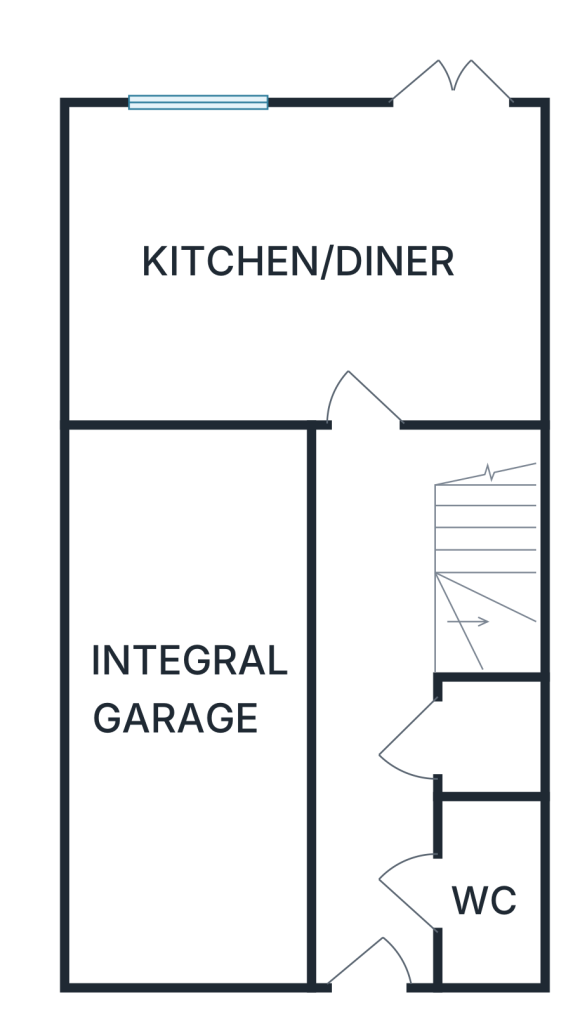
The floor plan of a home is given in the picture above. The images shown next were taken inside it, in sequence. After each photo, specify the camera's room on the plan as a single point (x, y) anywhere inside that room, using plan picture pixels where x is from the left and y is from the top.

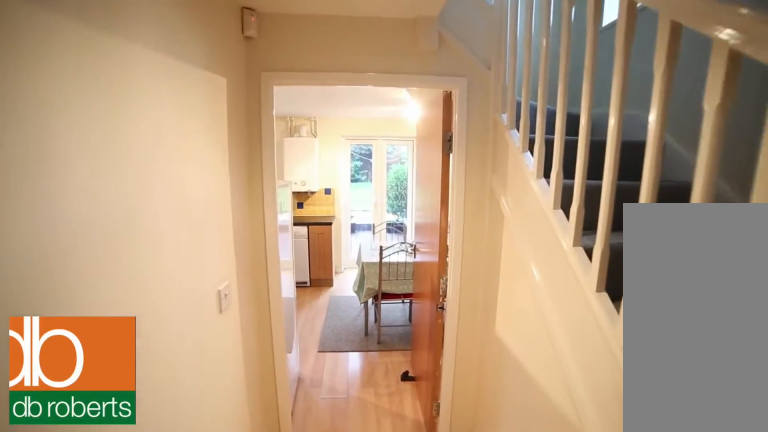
(377, 658)
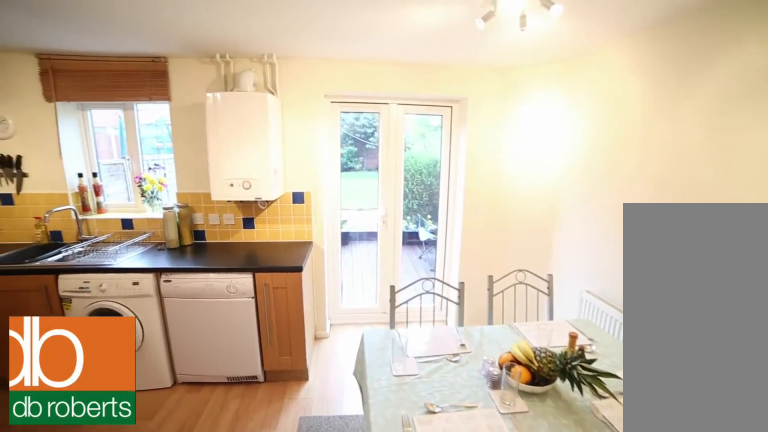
(306, 263)
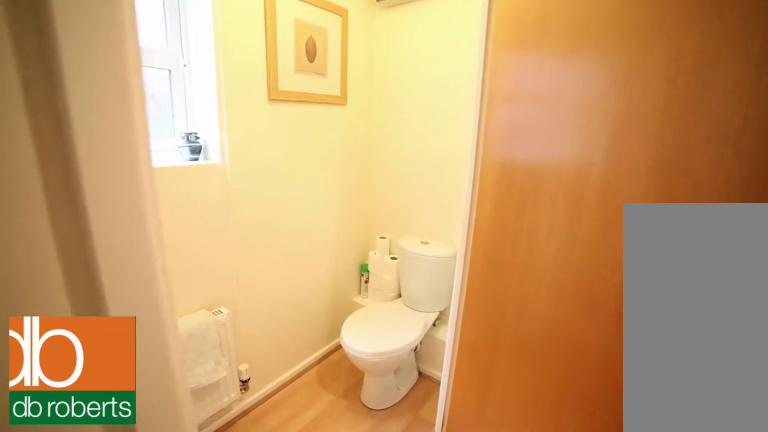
(480, 890)
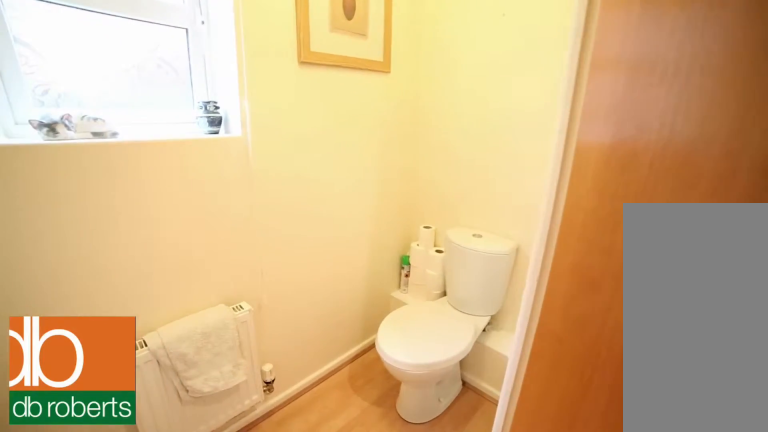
(480, 890)
